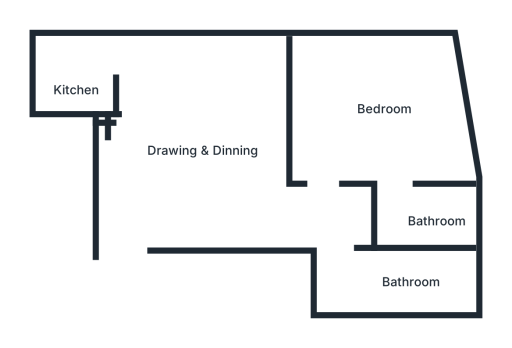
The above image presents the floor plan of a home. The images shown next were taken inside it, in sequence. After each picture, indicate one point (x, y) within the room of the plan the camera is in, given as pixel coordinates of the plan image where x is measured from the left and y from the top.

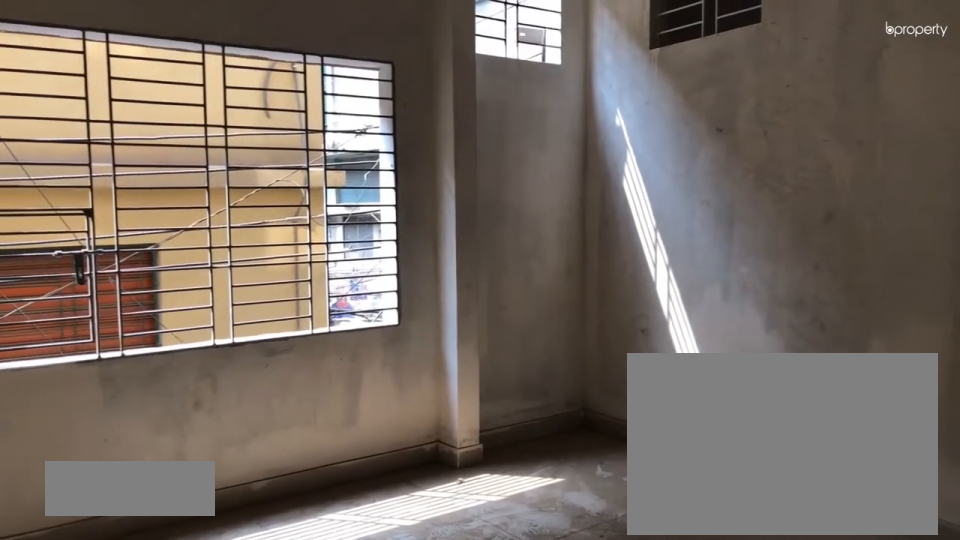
(193, 145)
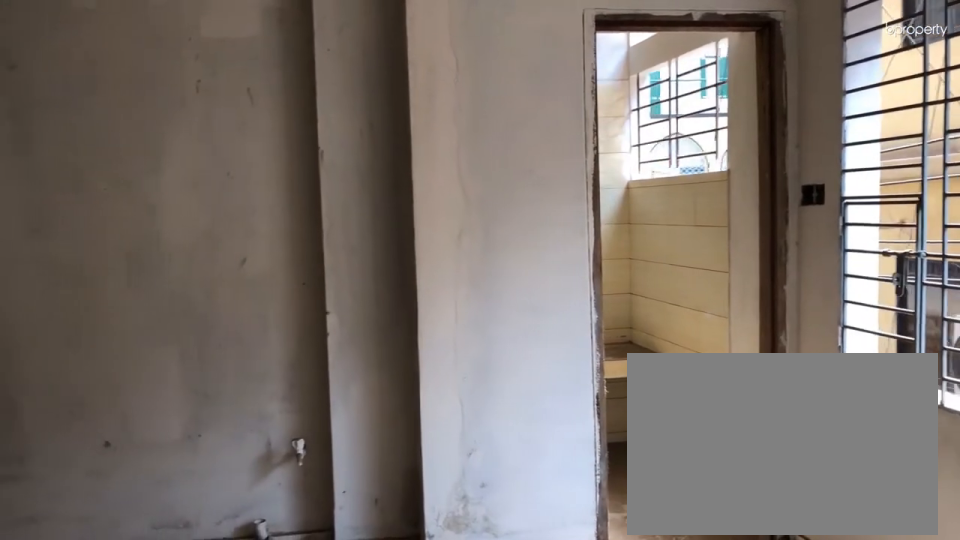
(193, 145)
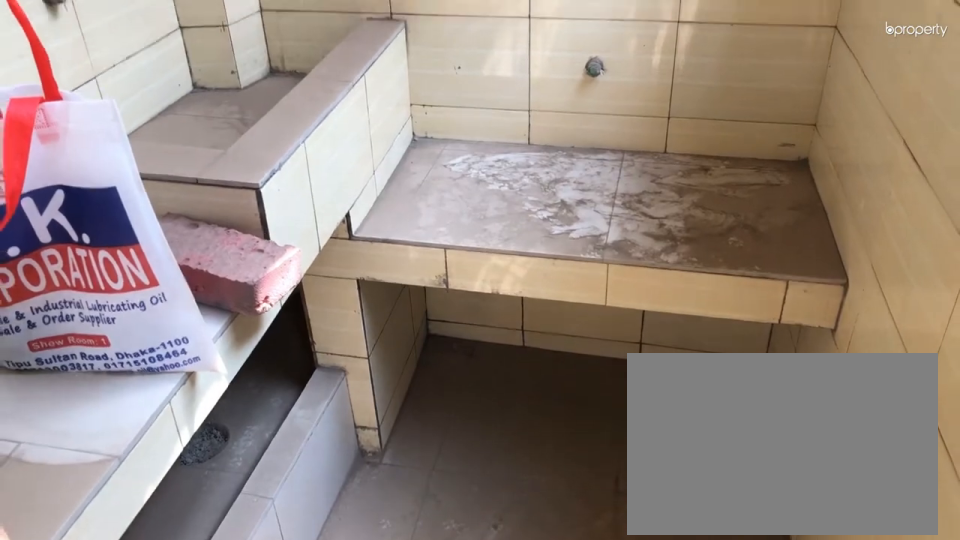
(78, 72)
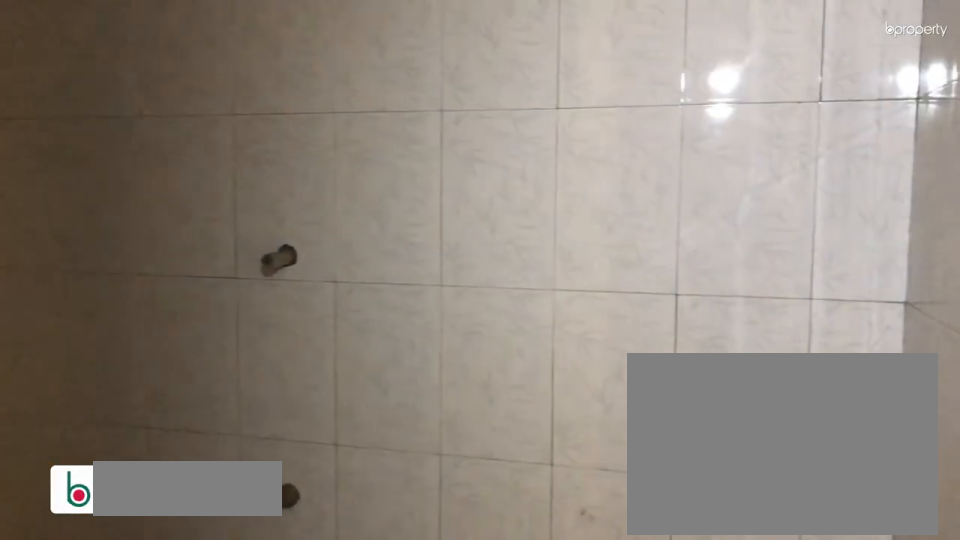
(398, 279)
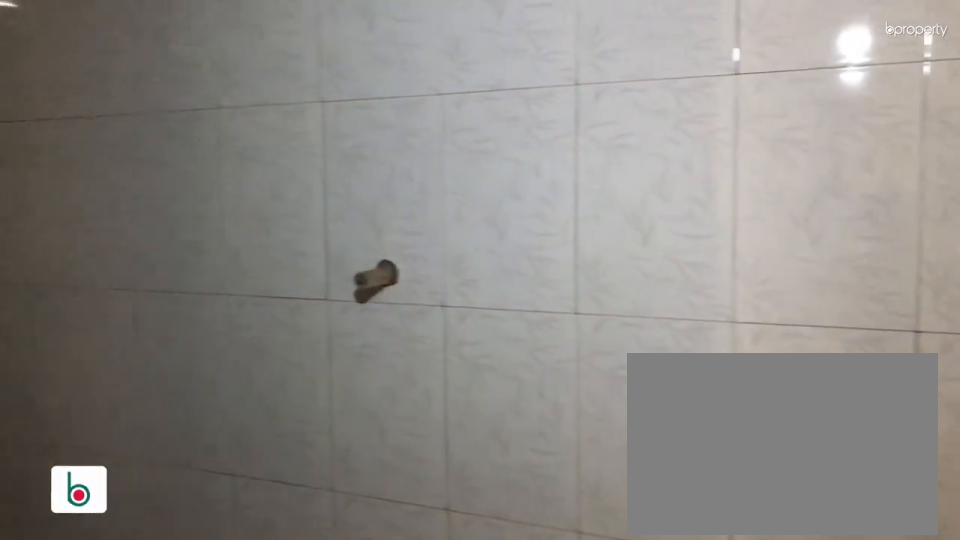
(398, 279)
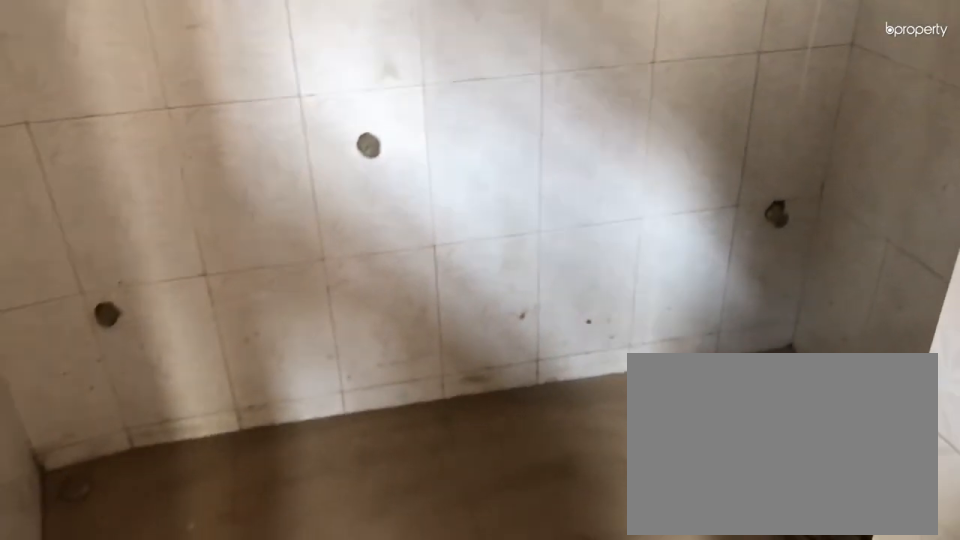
(419, 210)
